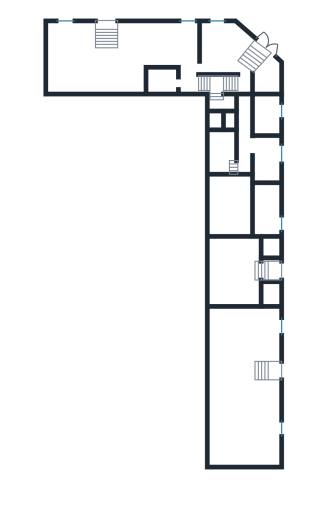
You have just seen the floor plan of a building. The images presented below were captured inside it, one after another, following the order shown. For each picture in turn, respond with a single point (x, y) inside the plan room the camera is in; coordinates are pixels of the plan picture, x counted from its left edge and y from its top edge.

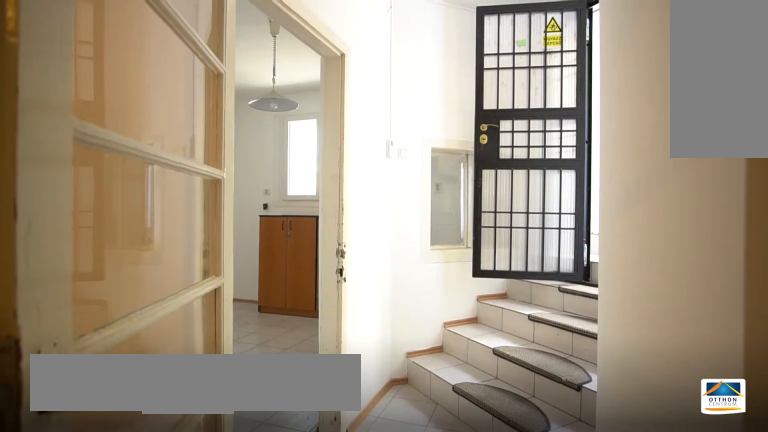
(240, 79)
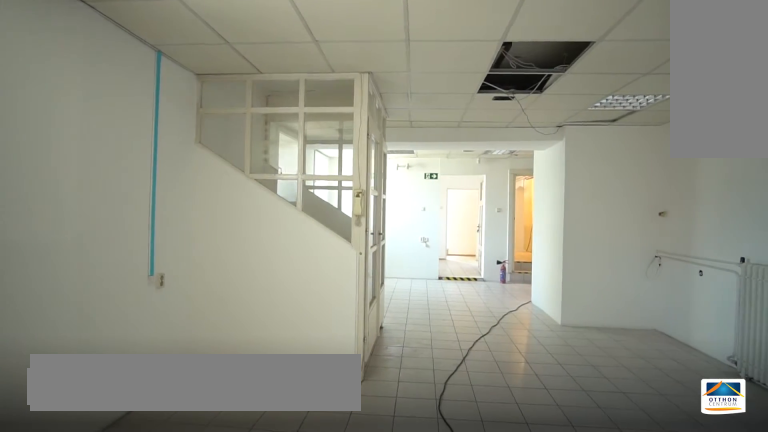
(113, 67)
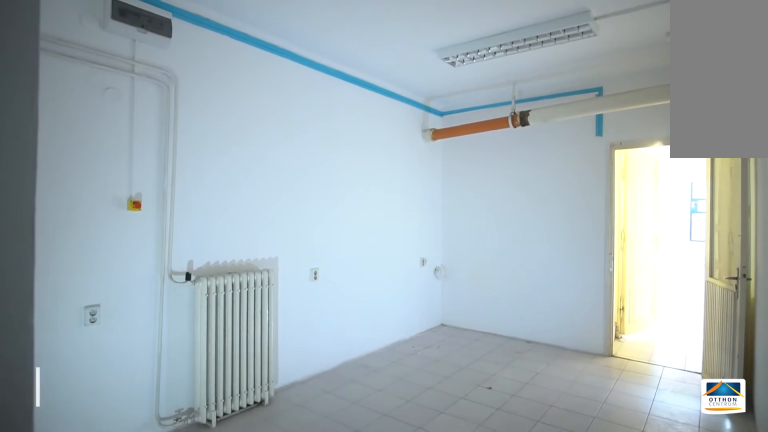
(234, 203)
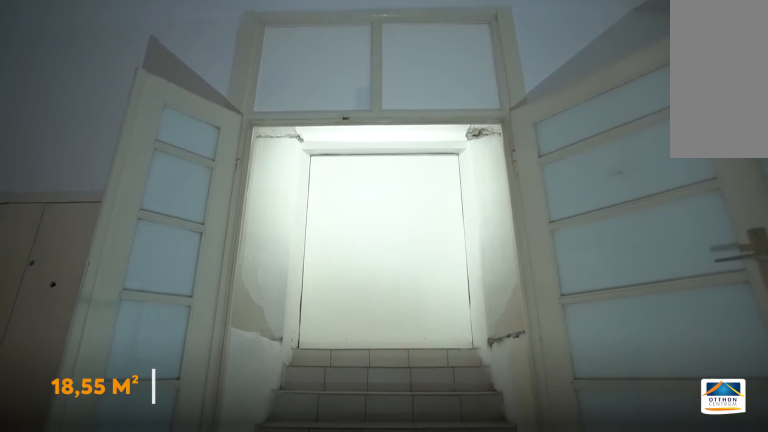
(236, 274)
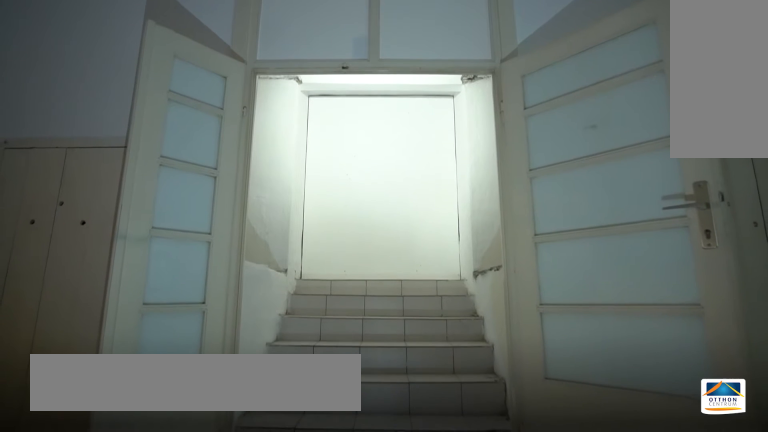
(236, 274)
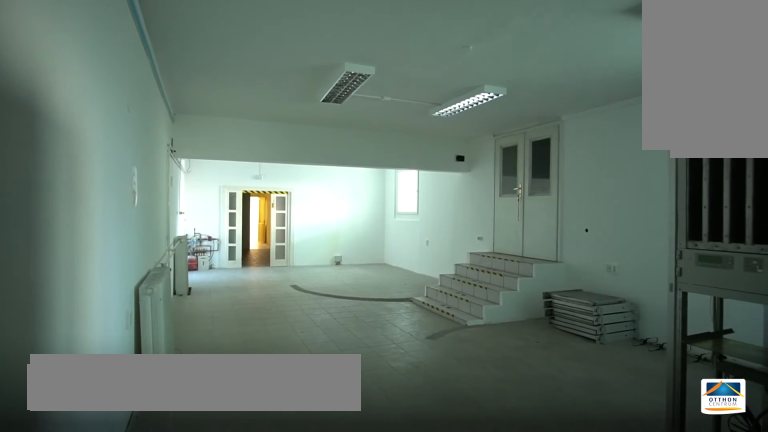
(234, 375)
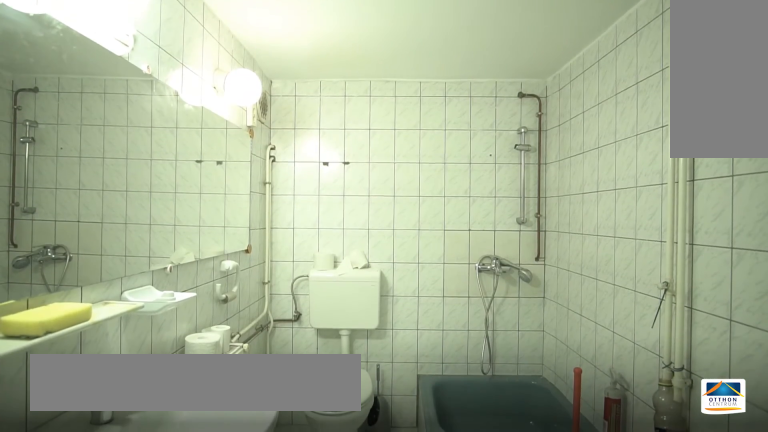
(223, 153)
